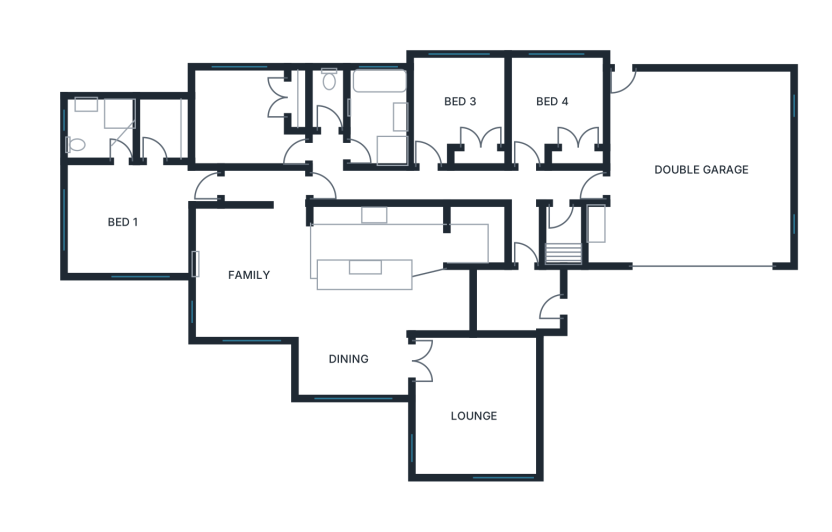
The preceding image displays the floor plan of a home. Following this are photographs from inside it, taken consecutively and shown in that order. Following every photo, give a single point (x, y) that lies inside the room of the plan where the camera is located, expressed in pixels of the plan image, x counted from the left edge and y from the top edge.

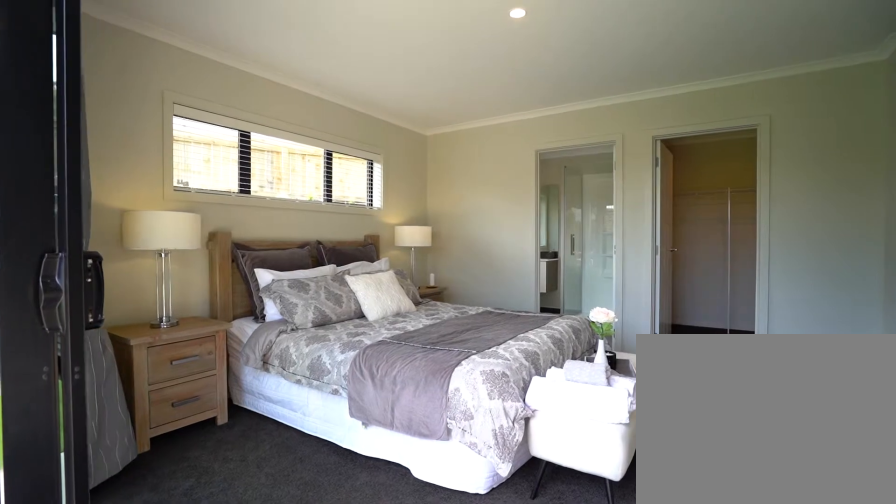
(137, 216)
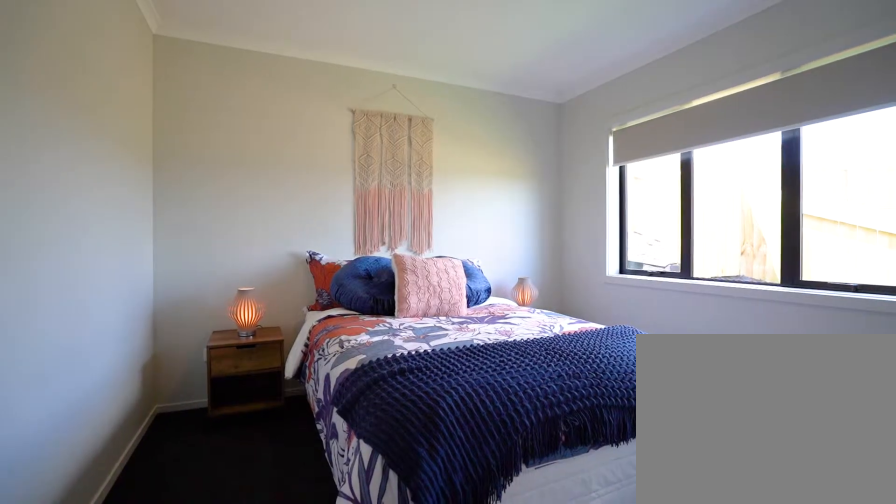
(251, 116)
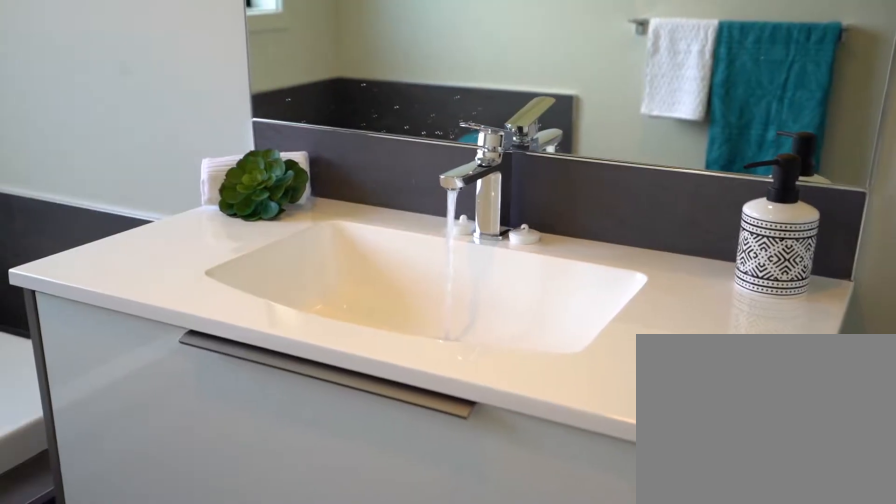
(378, 117)
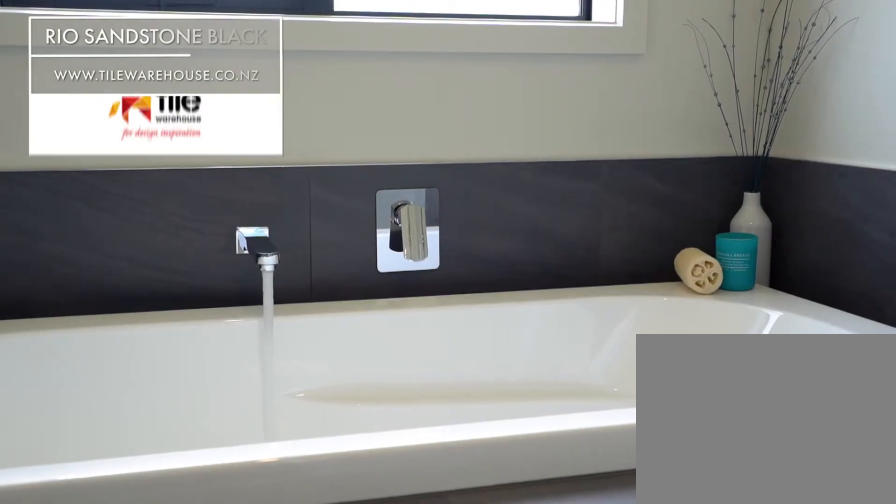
(378, 116)
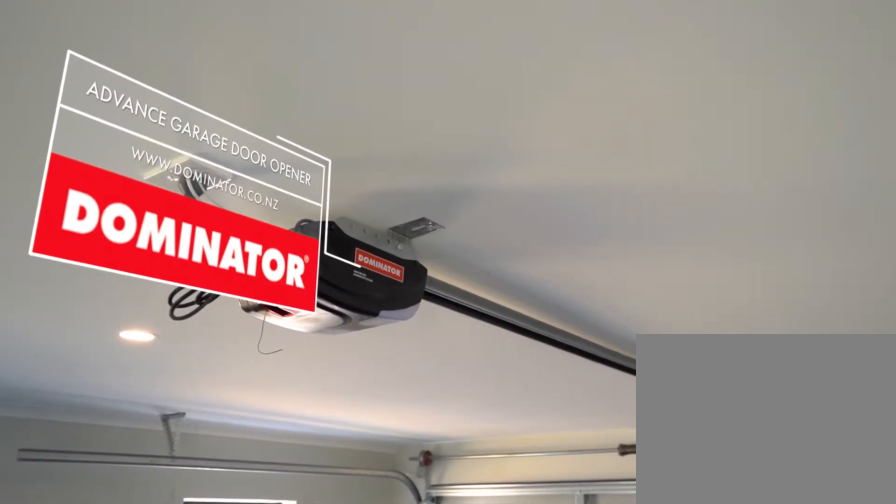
(696, 166)
